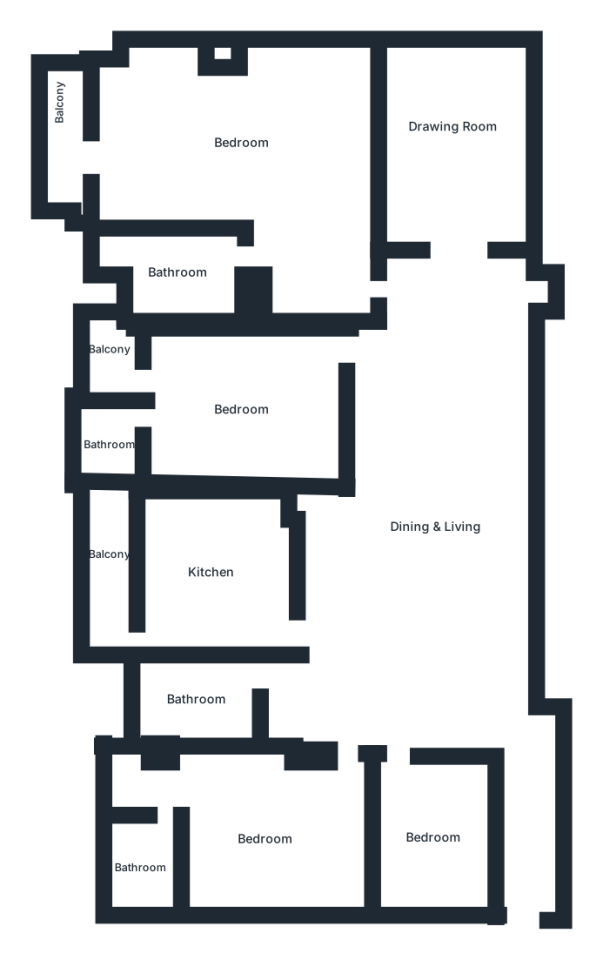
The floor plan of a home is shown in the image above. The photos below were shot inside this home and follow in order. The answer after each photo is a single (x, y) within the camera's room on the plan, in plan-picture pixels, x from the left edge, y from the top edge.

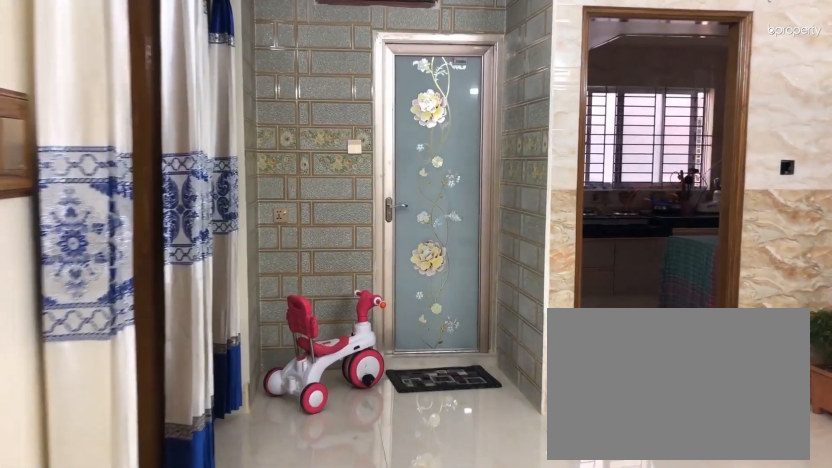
(408, 677)
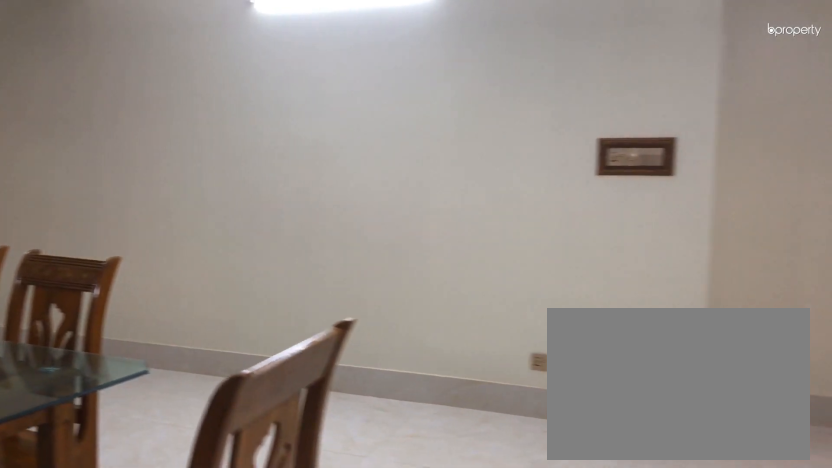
(408, 677)
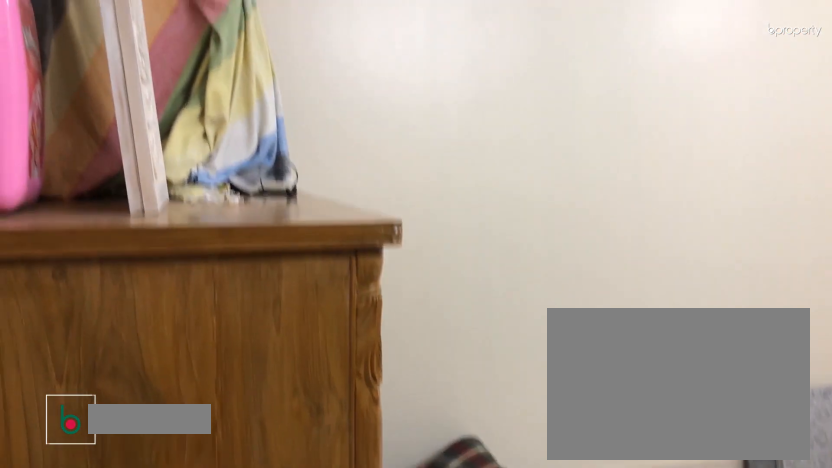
(434, 842)
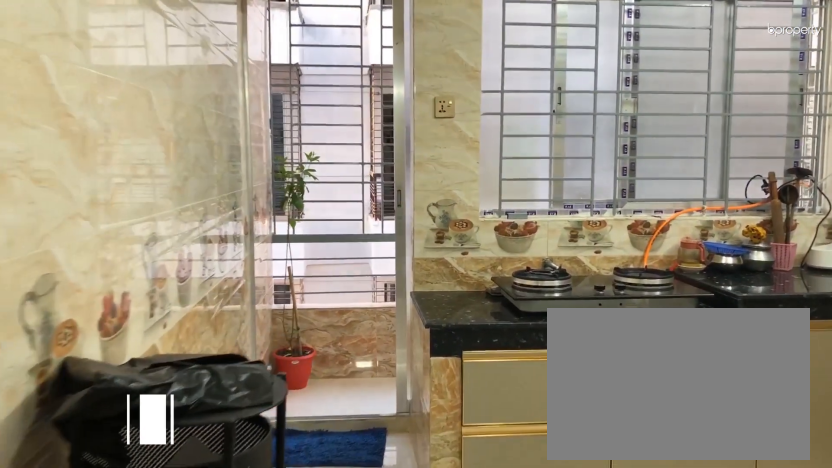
(213, 592)
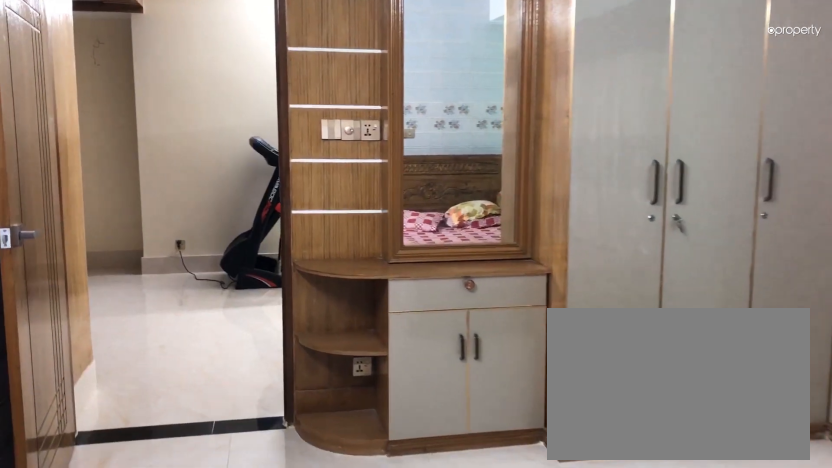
(244, 406)
